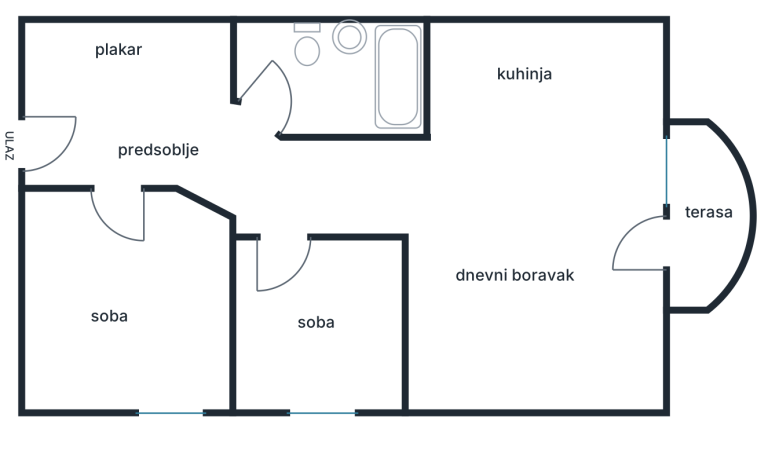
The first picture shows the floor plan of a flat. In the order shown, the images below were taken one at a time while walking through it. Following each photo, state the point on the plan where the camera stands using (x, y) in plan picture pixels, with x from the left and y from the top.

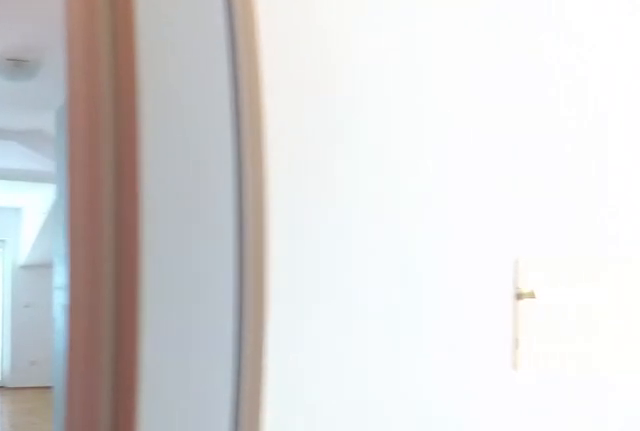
(104, 137)
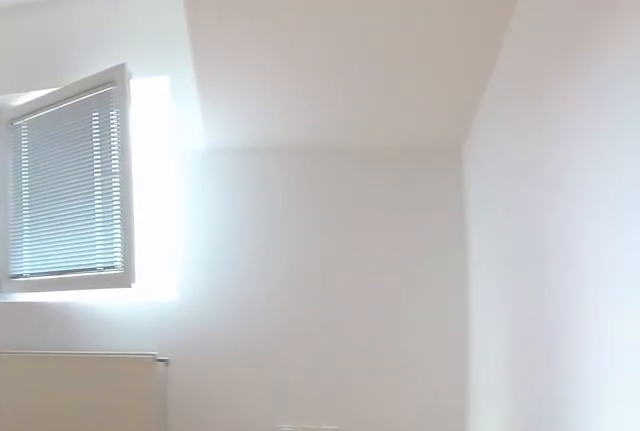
(112, 219)
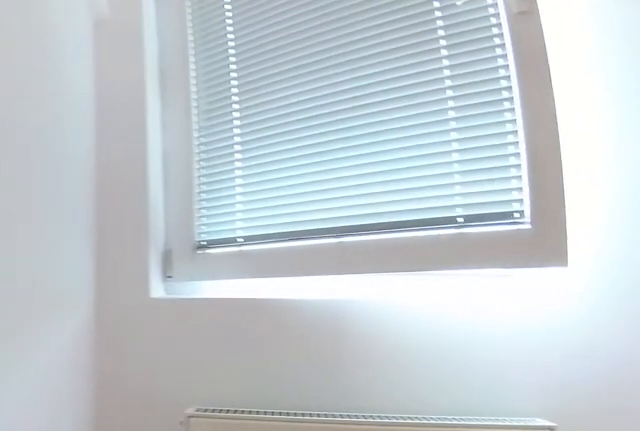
(198, 315)
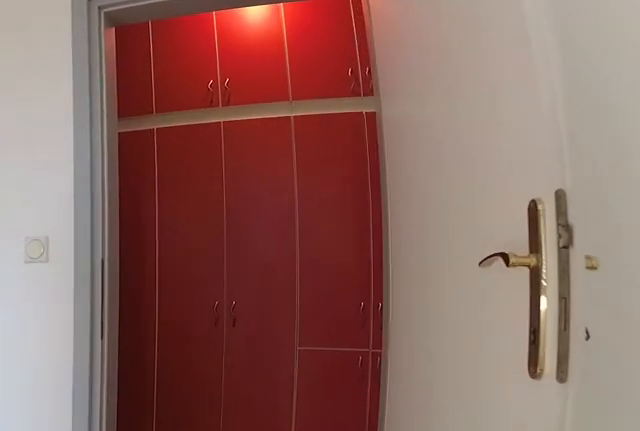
(134, 305)
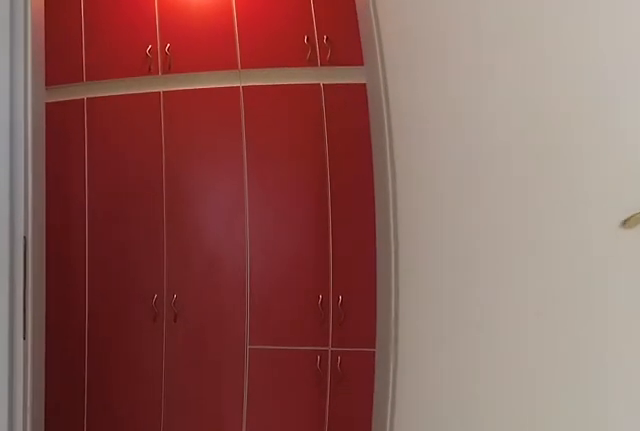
(132, 283)
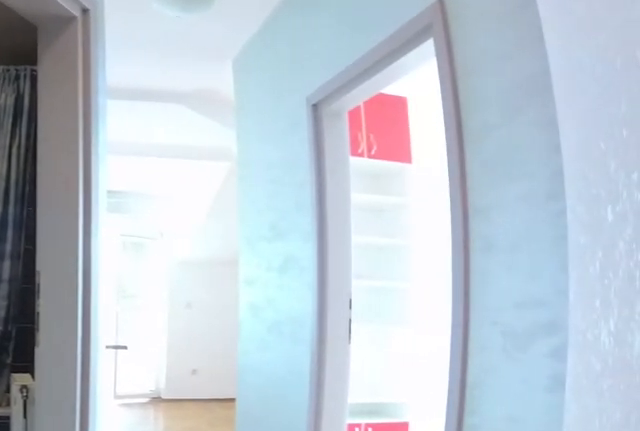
(151, 132)
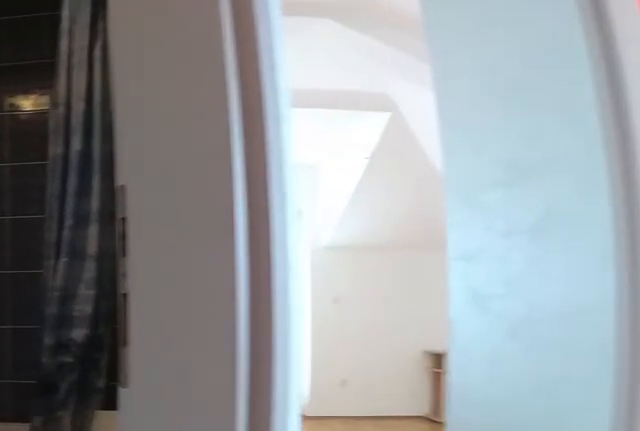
(227, 134)
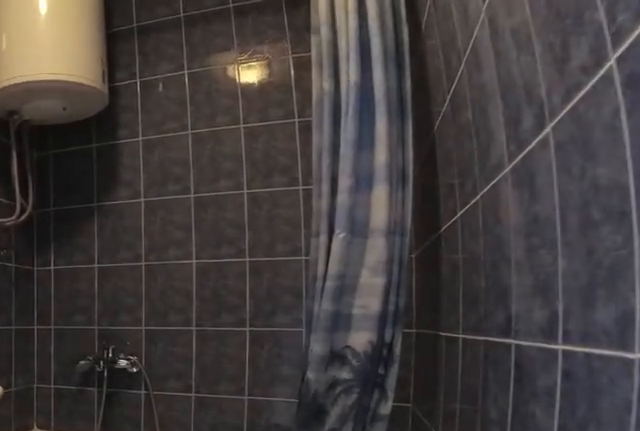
(248, 127)
